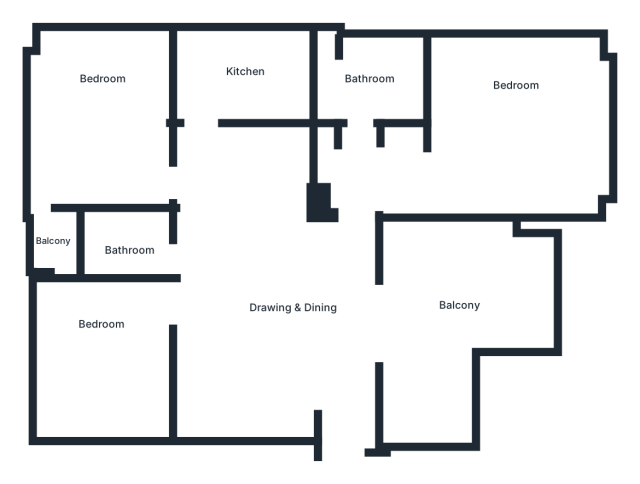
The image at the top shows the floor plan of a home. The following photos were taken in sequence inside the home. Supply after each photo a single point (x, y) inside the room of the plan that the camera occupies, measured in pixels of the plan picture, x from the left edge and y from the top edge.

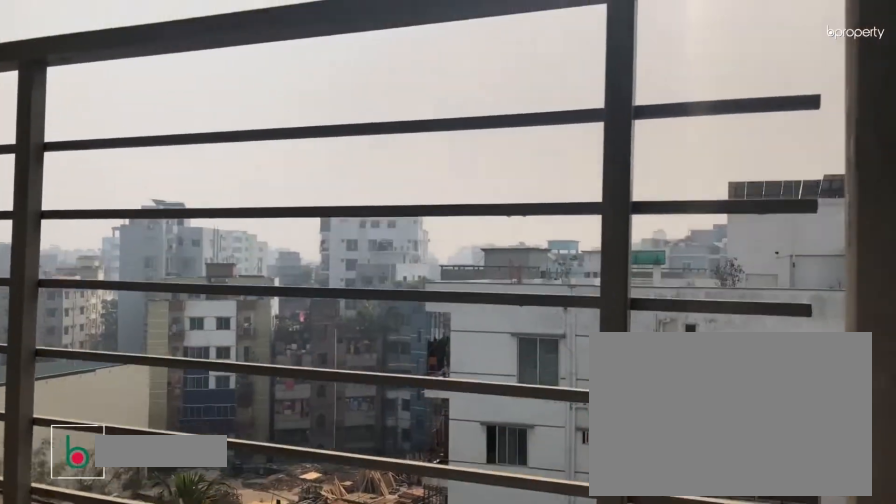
(55, 245)
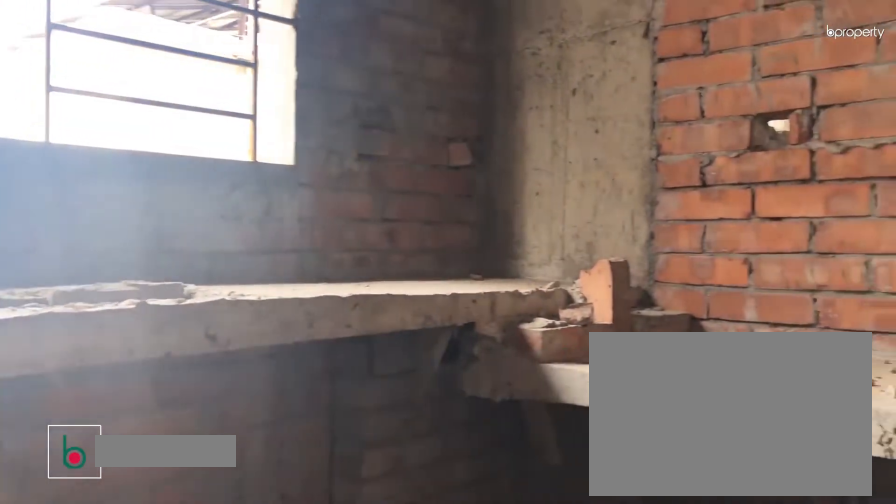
(242, 77)
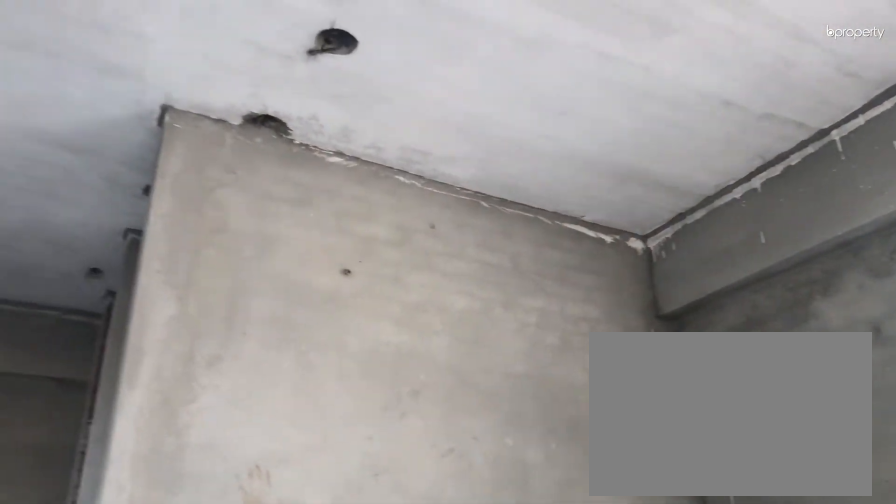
(518, 120)
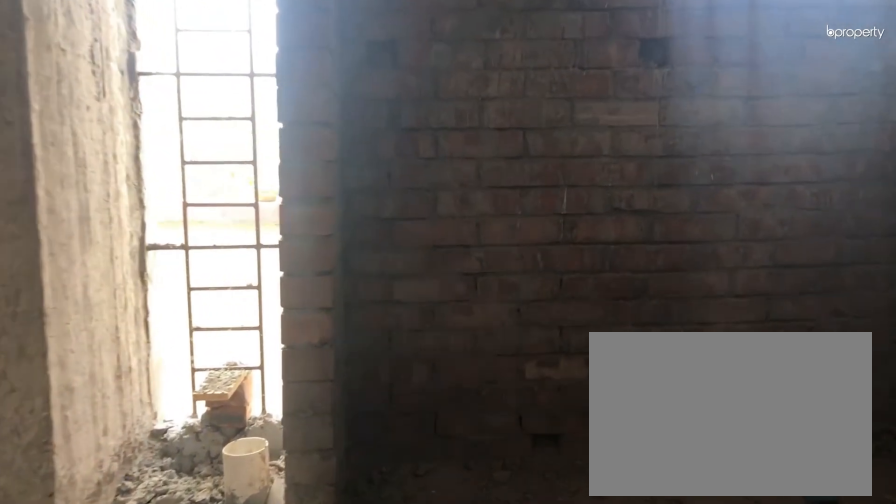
(370, 77)
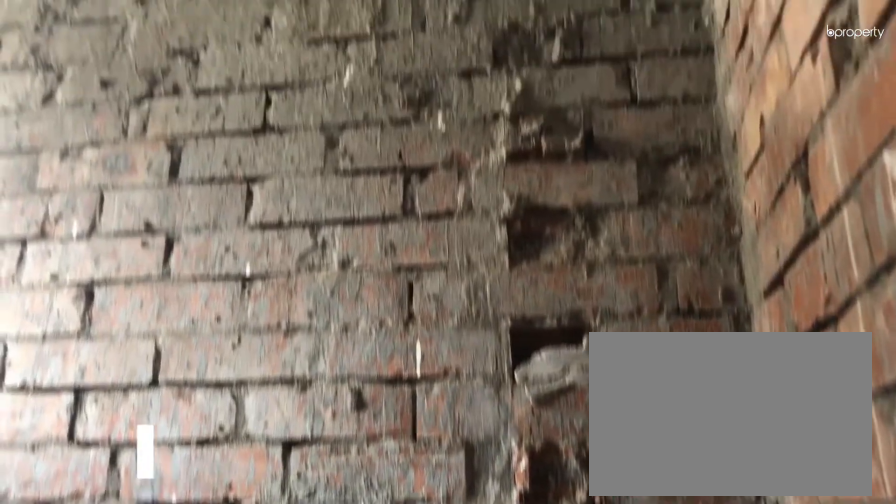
(370, 77)
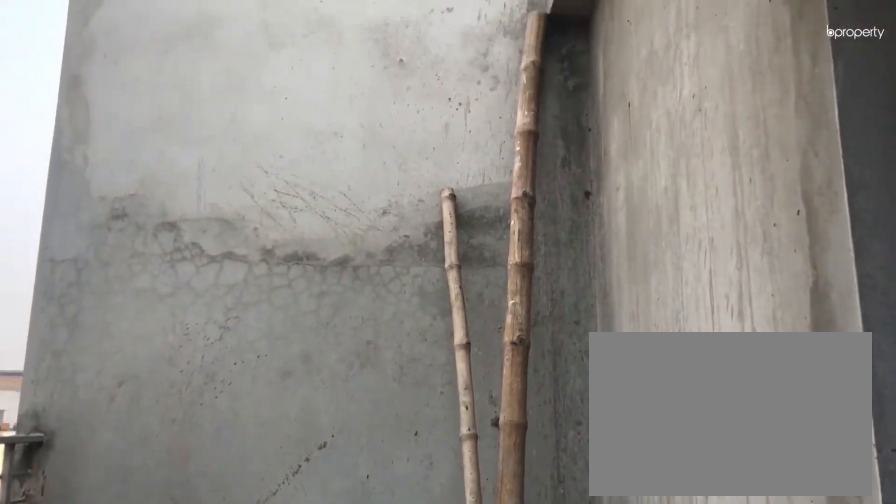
(462, 304)
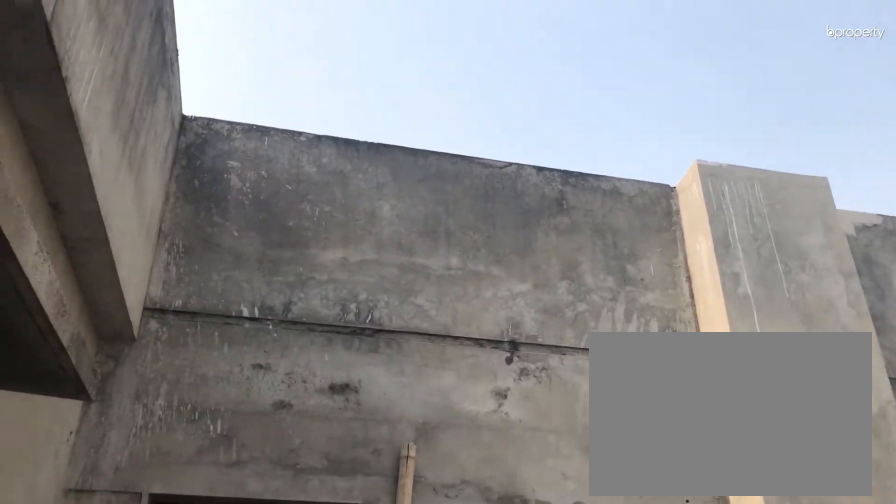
(462, 304)
